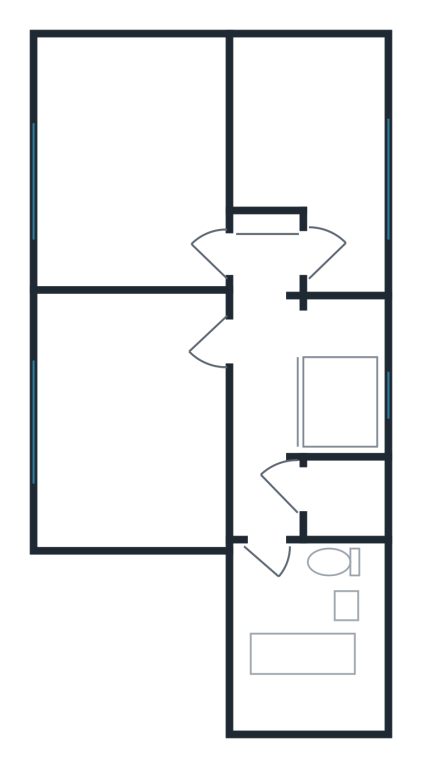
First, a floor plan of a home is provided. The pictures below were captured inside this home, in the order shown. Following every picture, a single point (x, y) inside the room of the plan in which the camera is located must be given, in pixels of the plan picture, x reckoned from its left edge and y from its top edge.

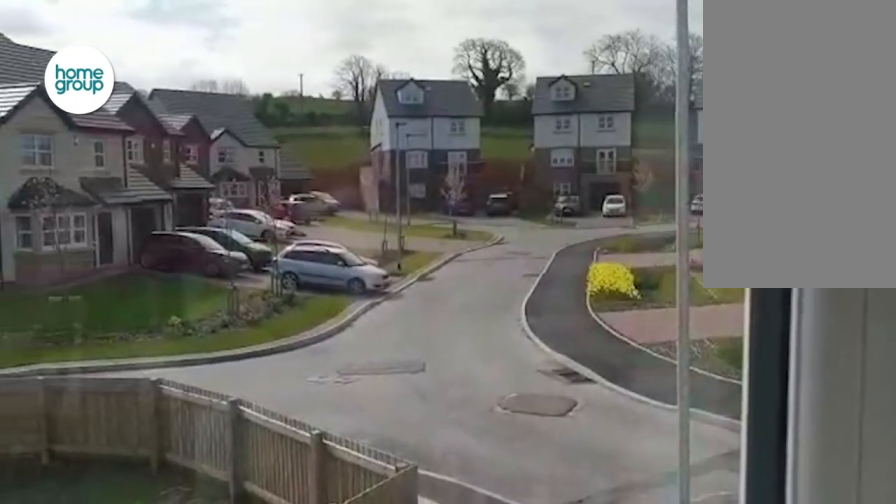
(301, 392)
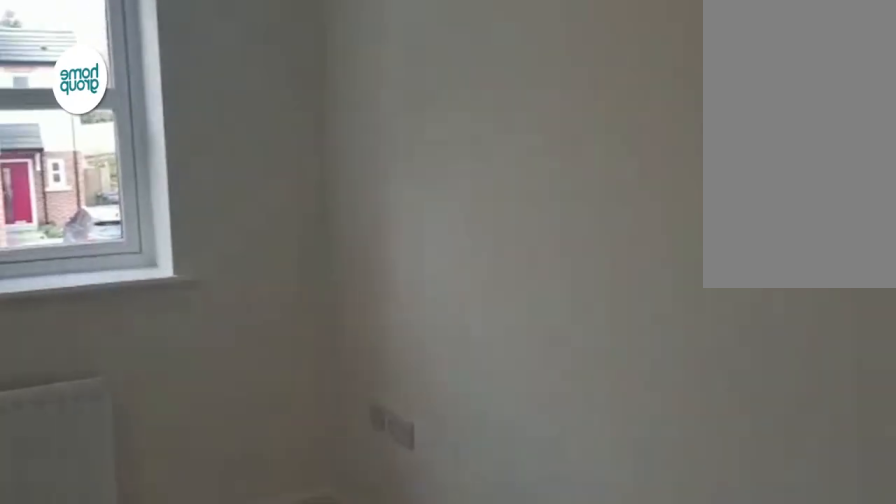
(134, 415)
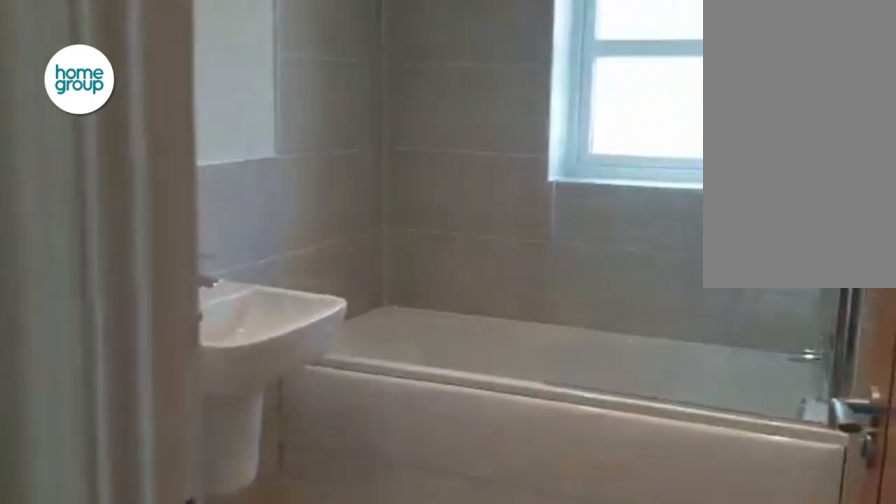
(314, 637)
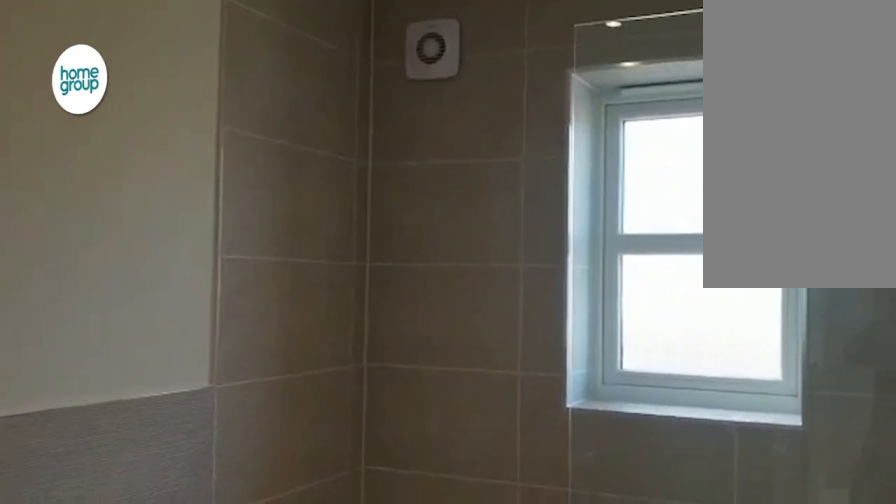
(314, 637)
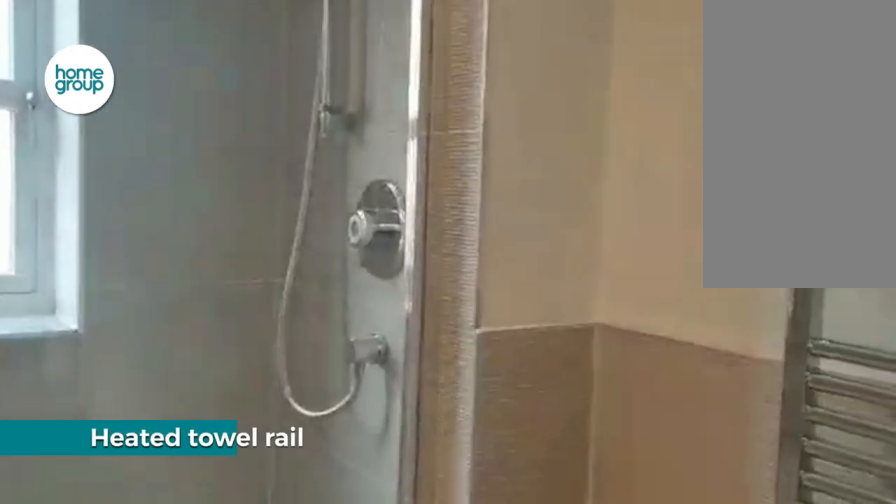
(314, 637)
